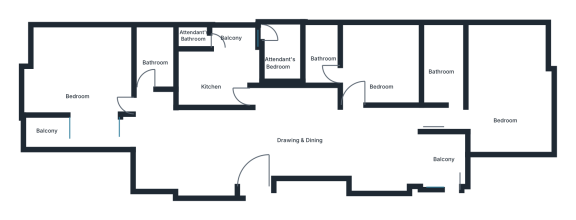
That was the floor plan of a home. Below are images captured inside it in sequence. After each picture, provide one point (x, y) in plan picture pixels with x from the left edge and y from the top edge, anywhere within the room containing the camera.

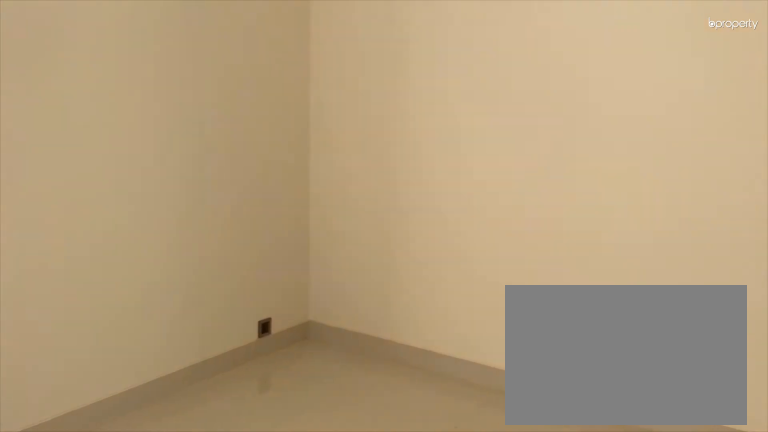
(378, 55)
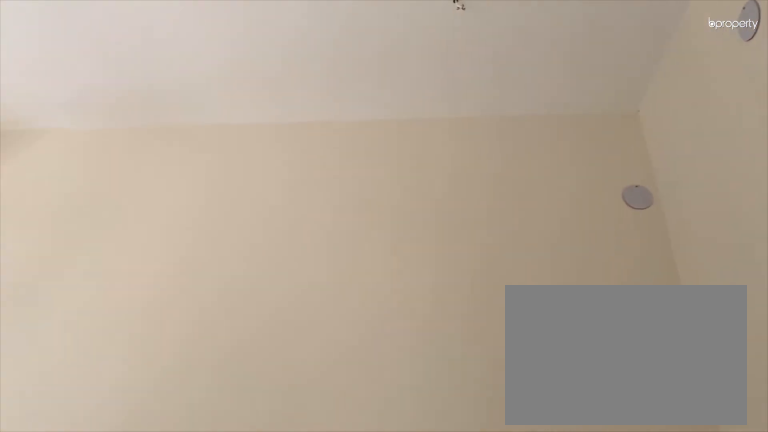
(378, 55)
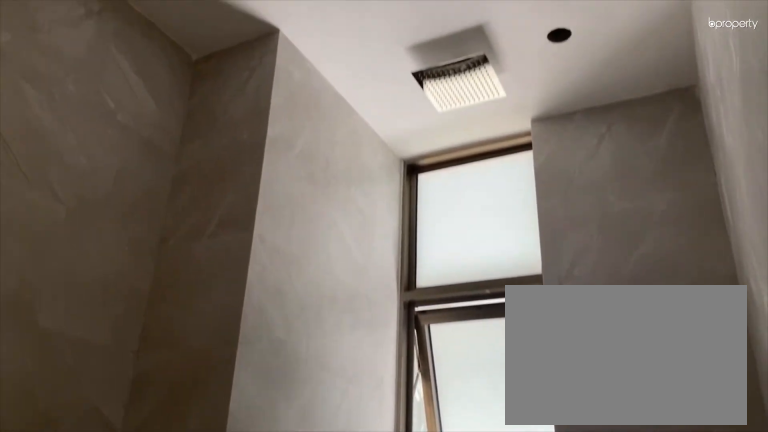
(323, 53)
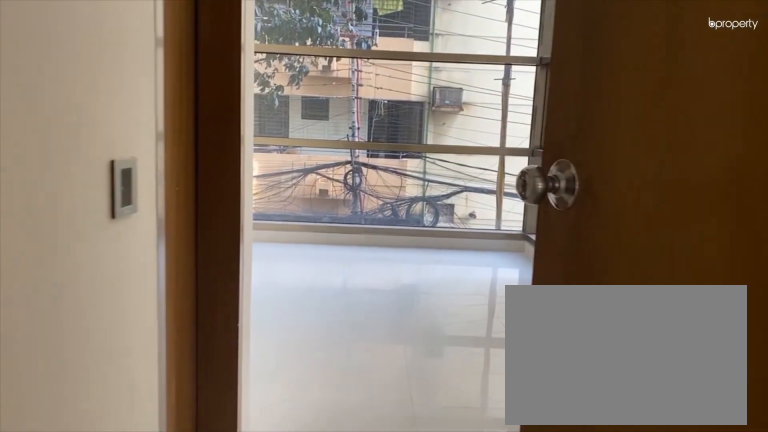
(455, 120)
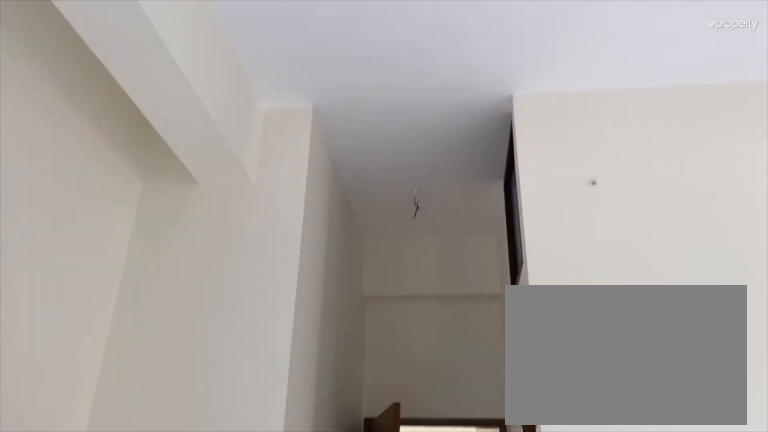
(504, 85)
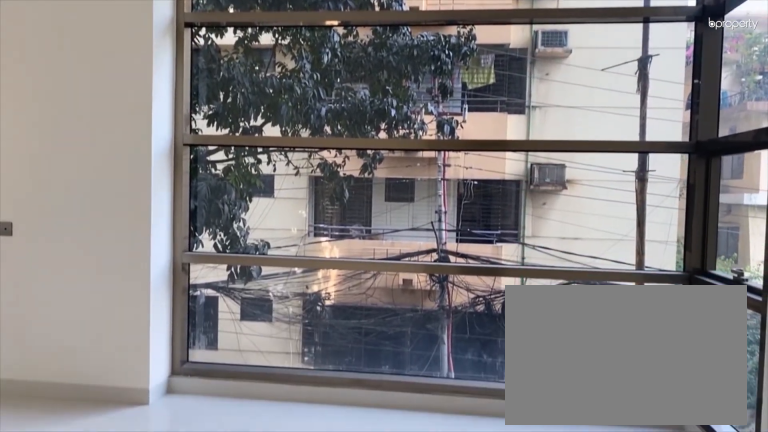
(504, 85)
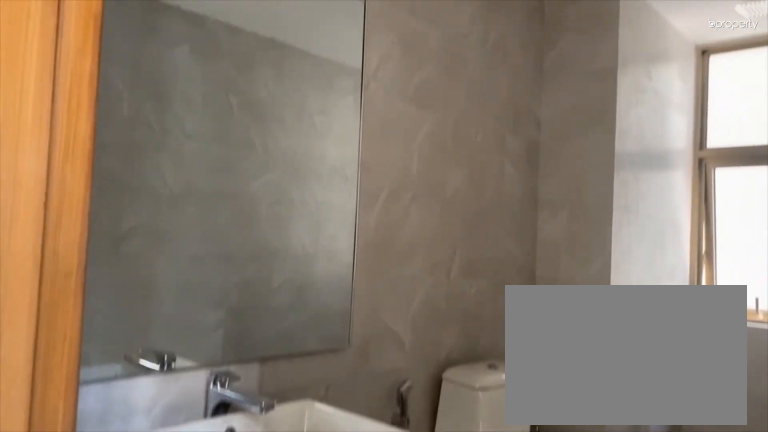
(443, 53)
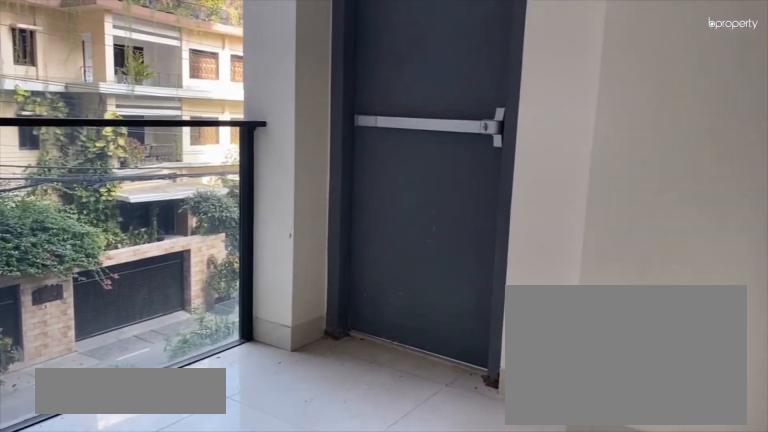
(442, 164)
